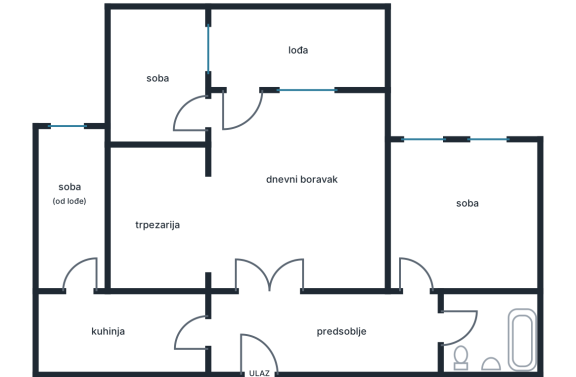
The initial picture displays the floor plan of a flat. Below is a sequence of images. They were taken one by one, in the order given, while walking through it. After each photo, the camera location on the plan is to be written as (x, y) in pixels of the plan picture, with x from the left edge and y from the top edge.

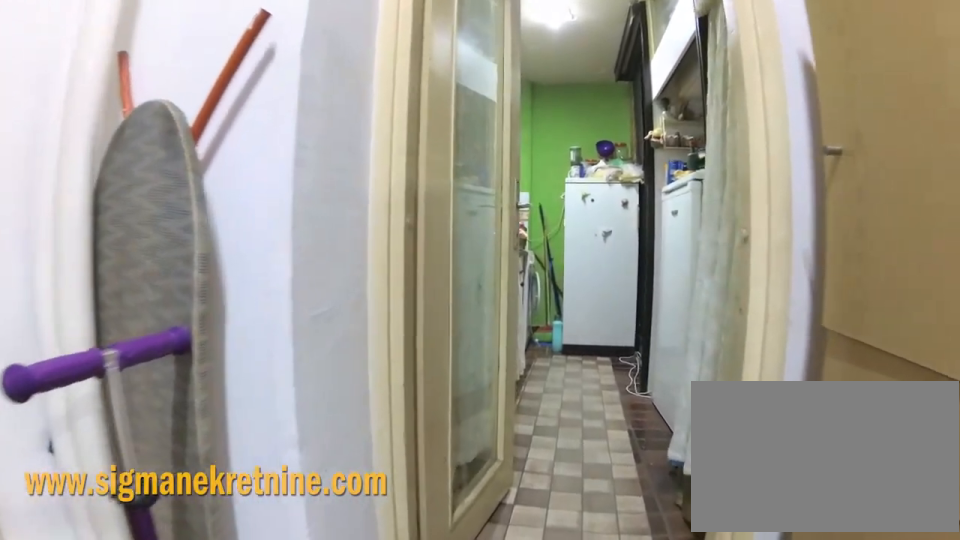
(280, 330)
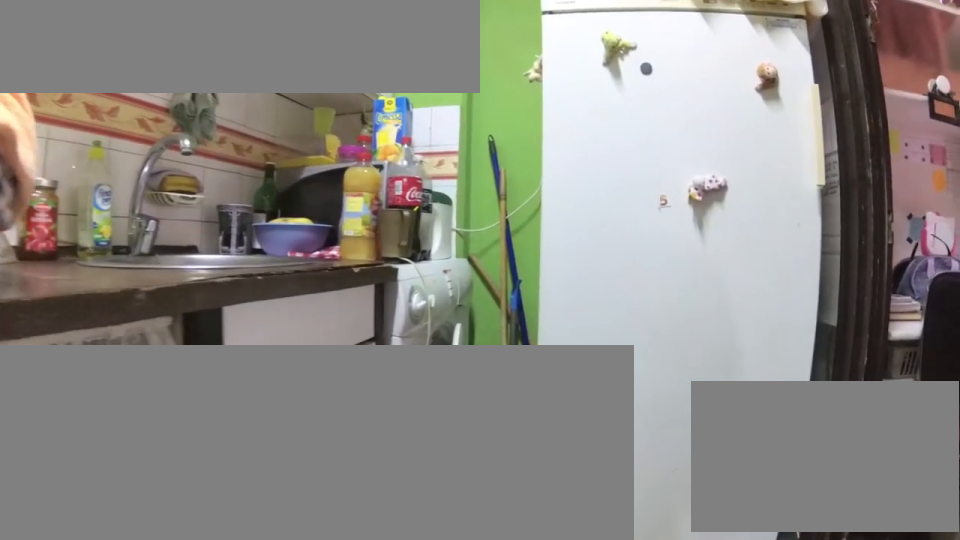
(120, 330)
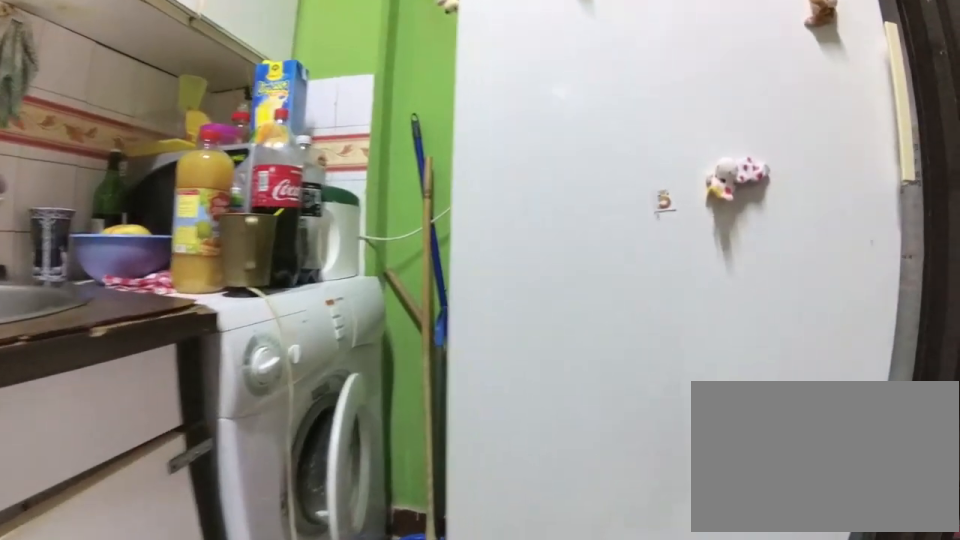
(104, 331)
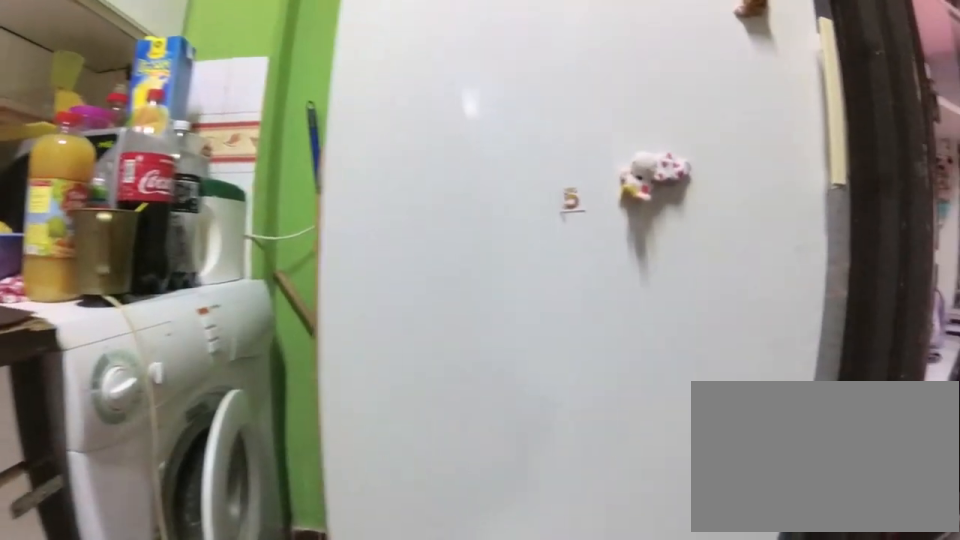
(102, 331)
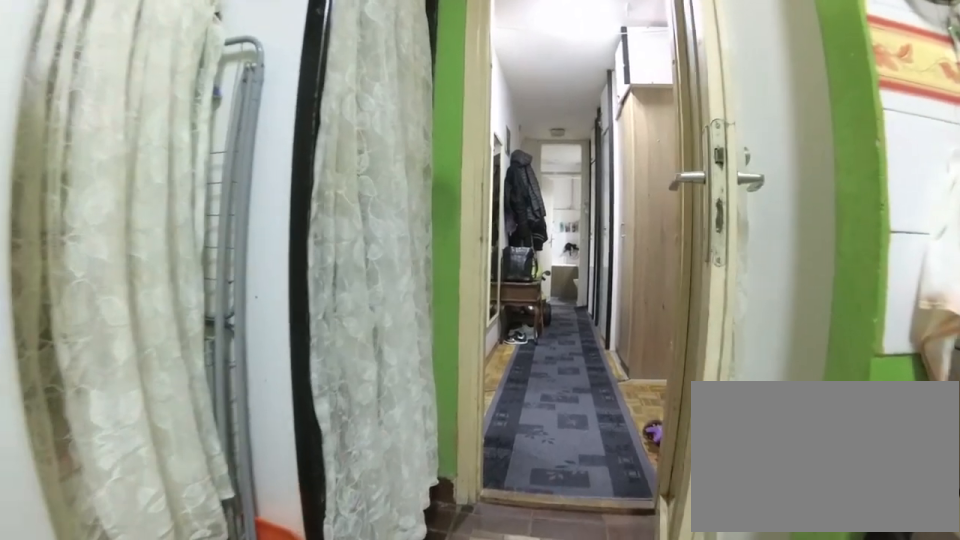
(100, 326)
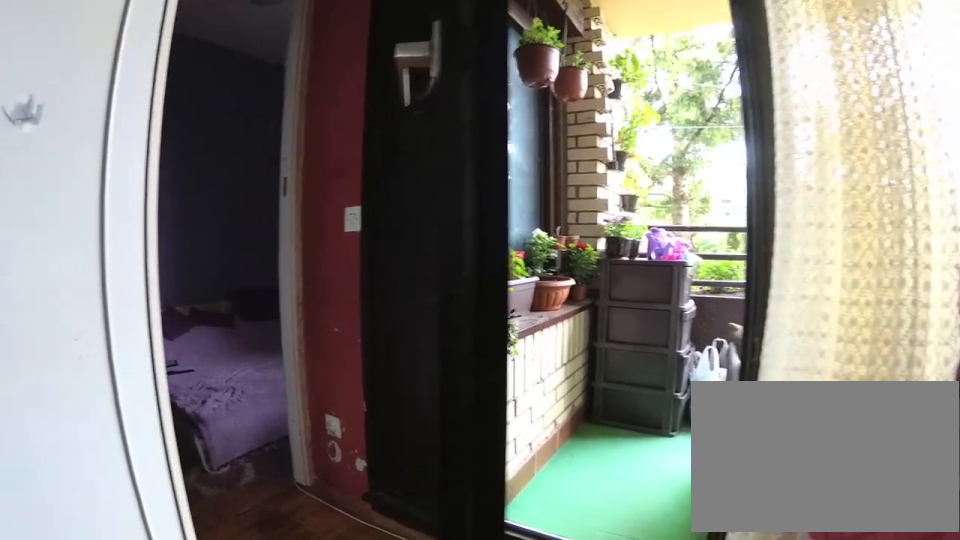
(255, 151)
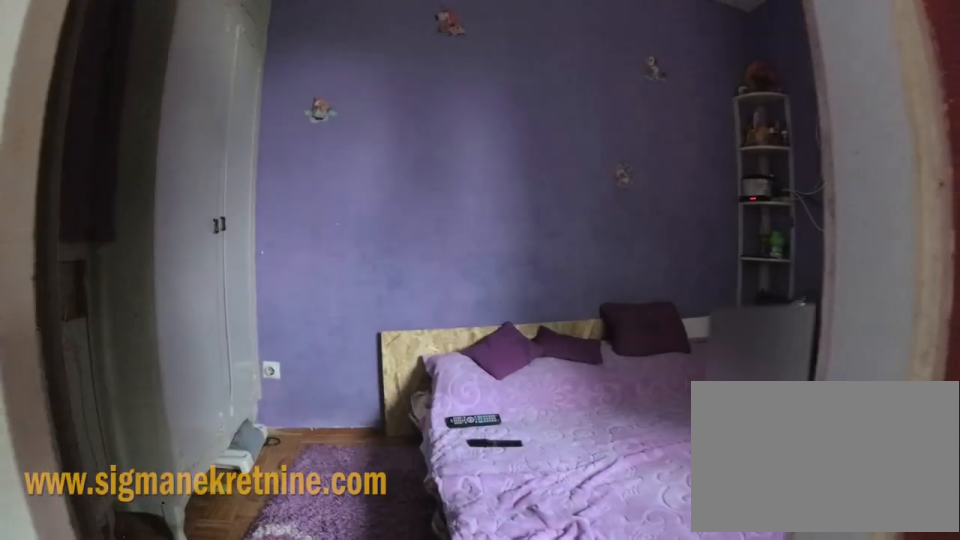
(233, 133)
